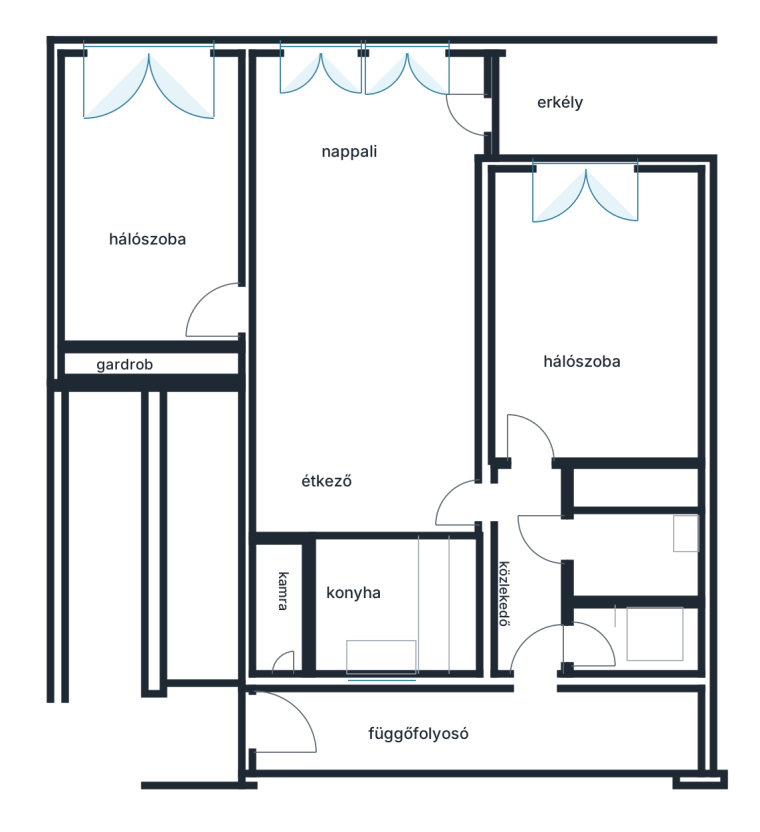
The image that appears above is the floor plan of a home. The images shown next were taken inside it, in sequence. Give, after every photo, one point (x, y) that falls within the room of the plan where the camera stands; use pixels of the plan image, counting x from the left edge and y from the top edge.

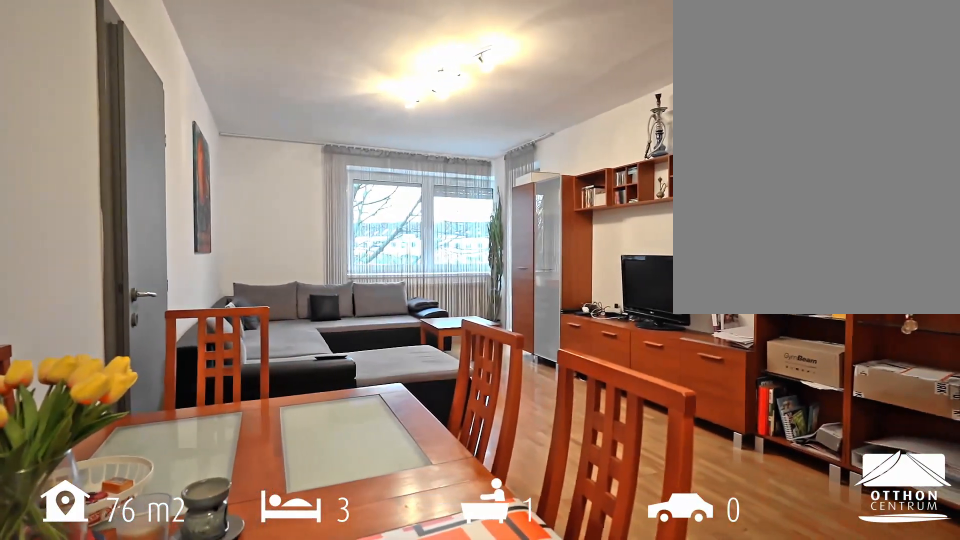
(367, 311)
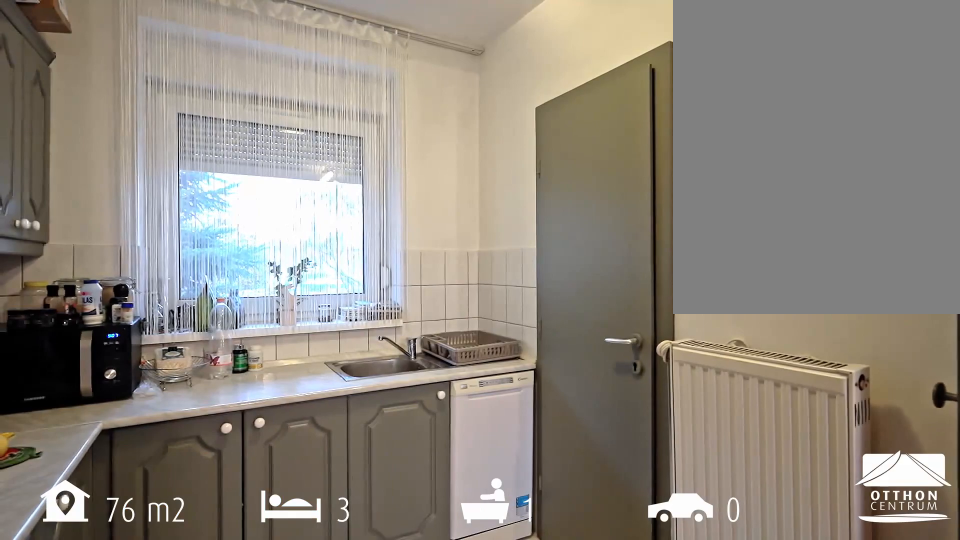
(370, 606)
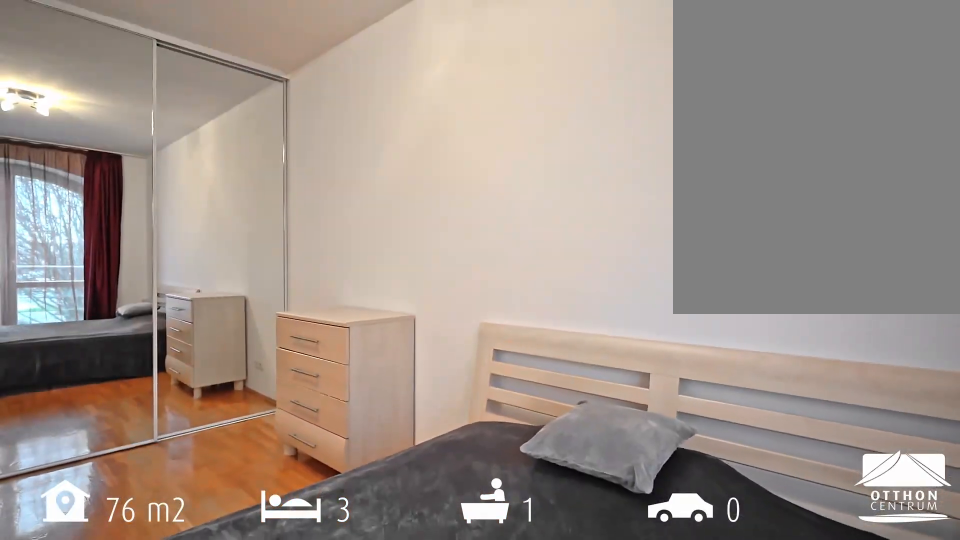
(146, 212)
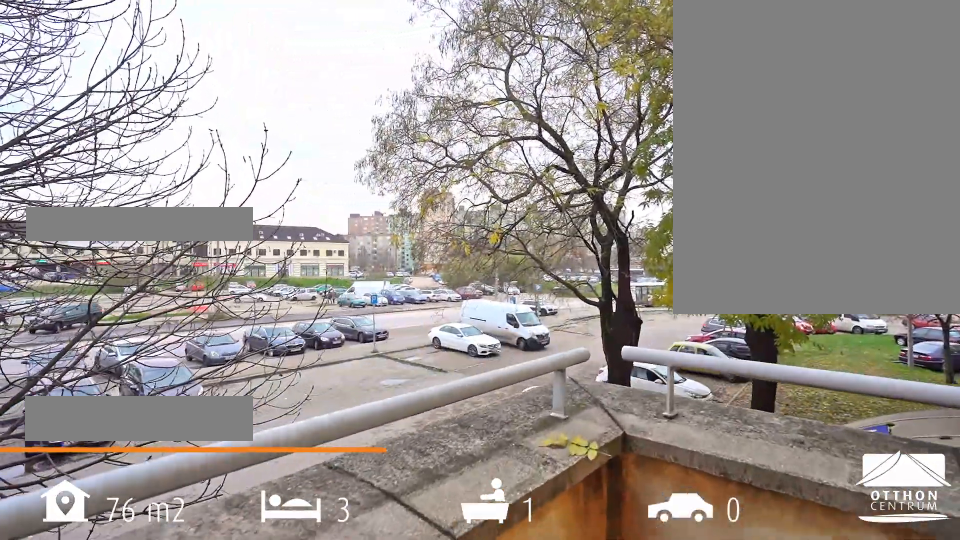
(602, 95)
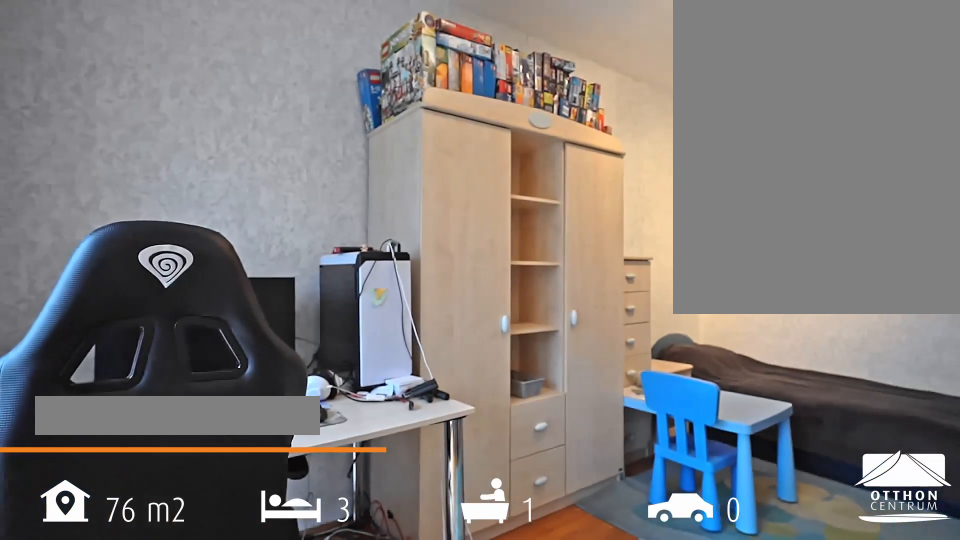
(593, 305)
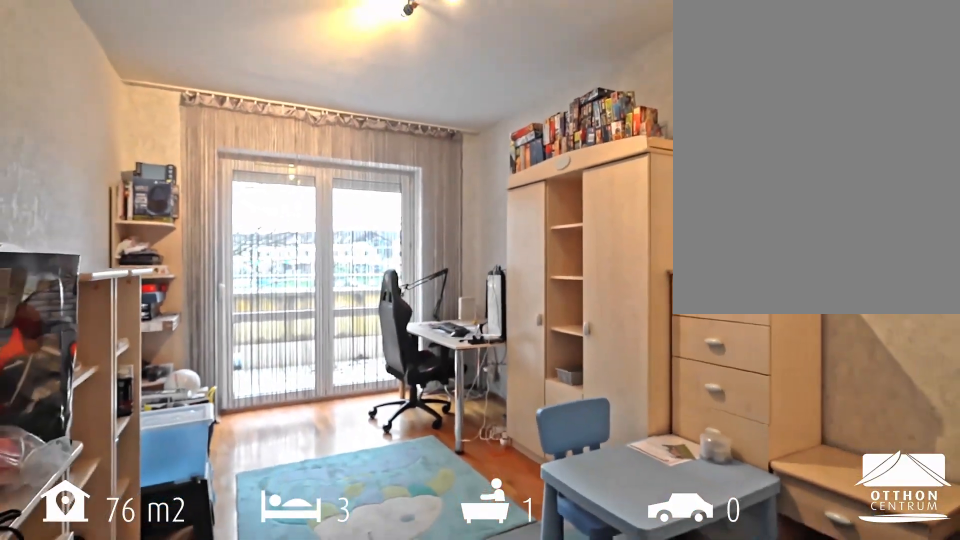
(593, 305)
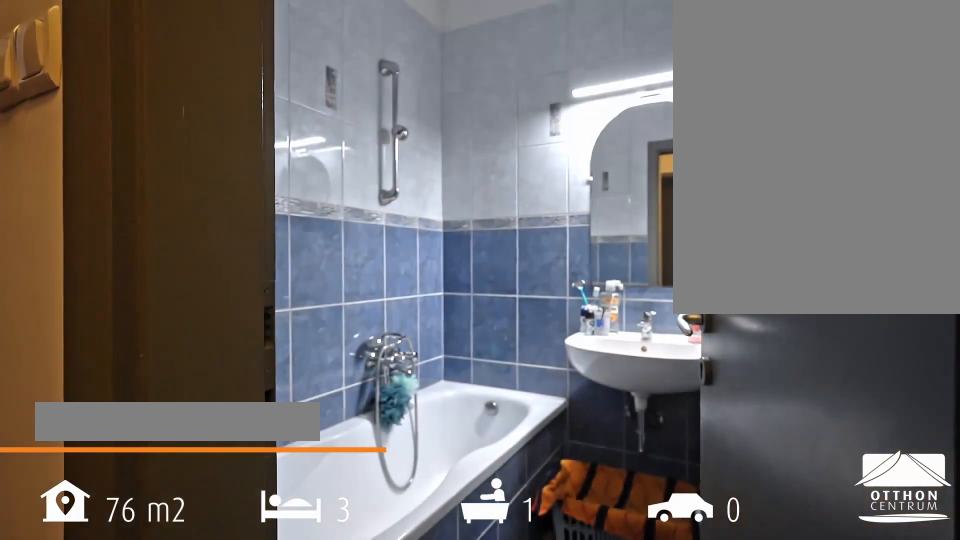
(630, 539)
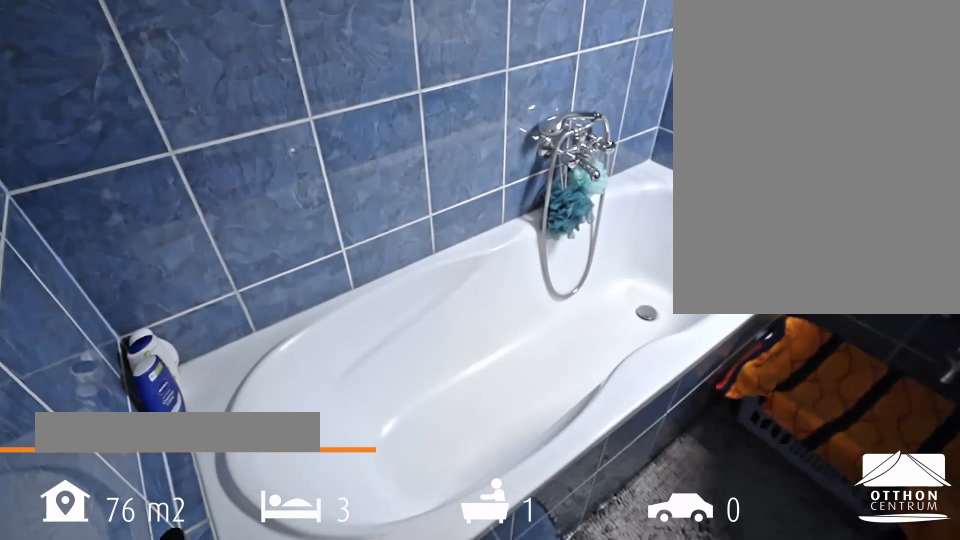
(630, 539)
